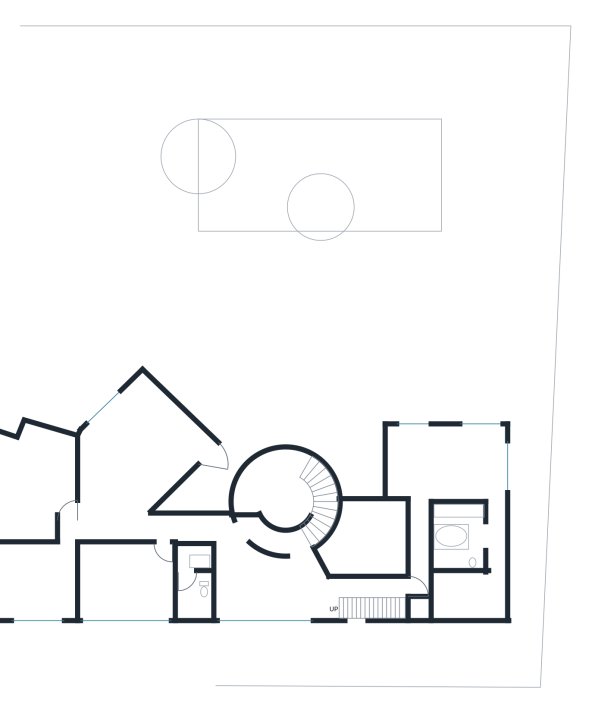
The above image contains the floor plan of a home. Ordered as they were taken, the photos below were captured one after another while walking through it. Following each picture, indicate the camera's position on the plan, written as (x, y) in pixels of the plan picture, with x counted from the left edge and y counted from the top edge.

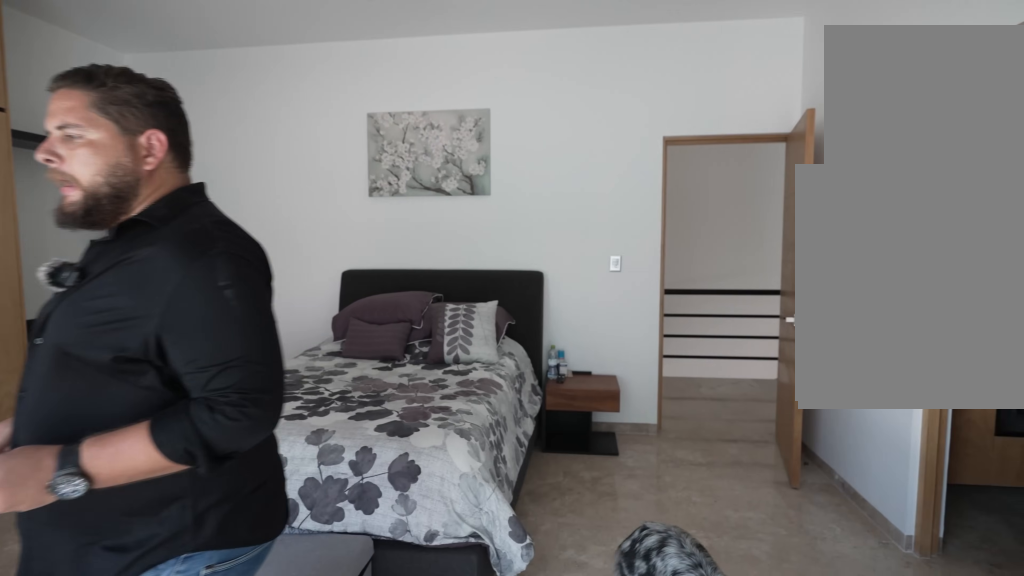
(157, 599)
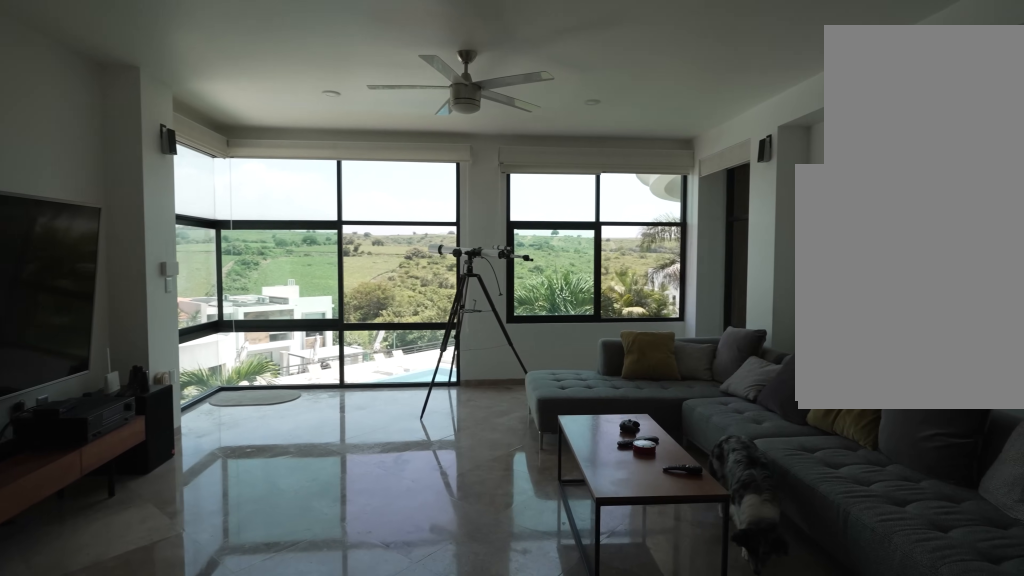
(122, 472)
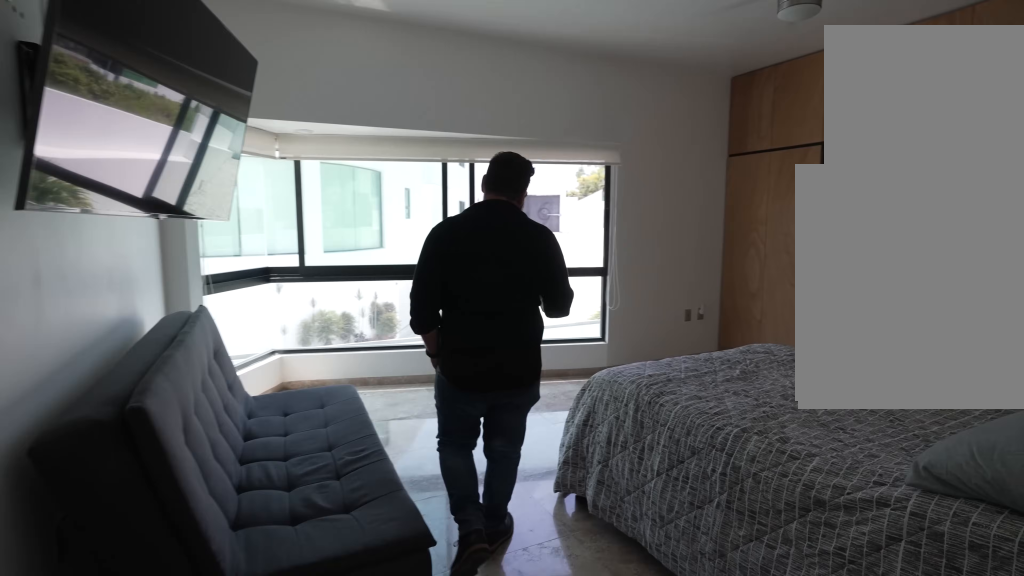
(68, 542)
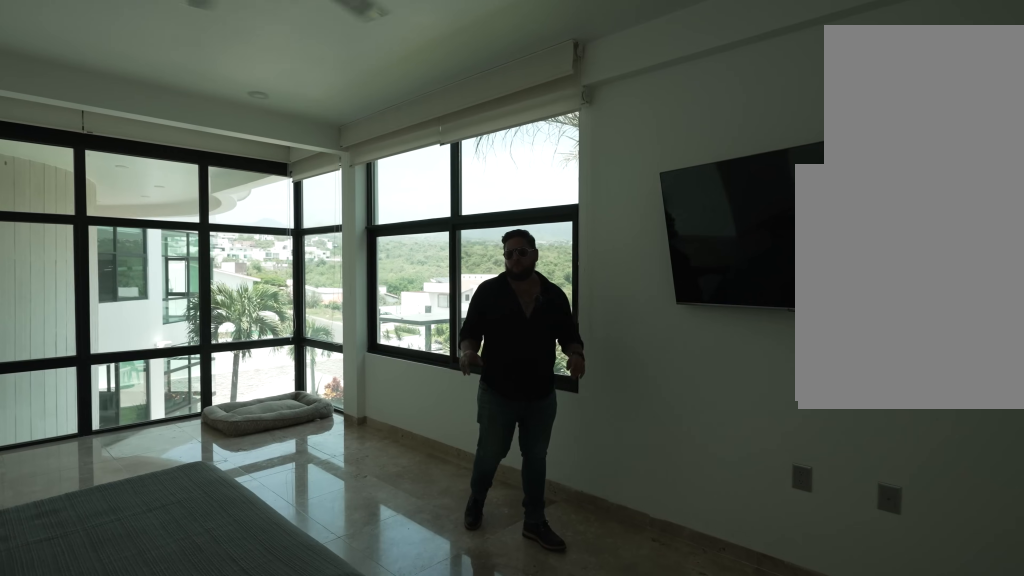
(494, 480)
